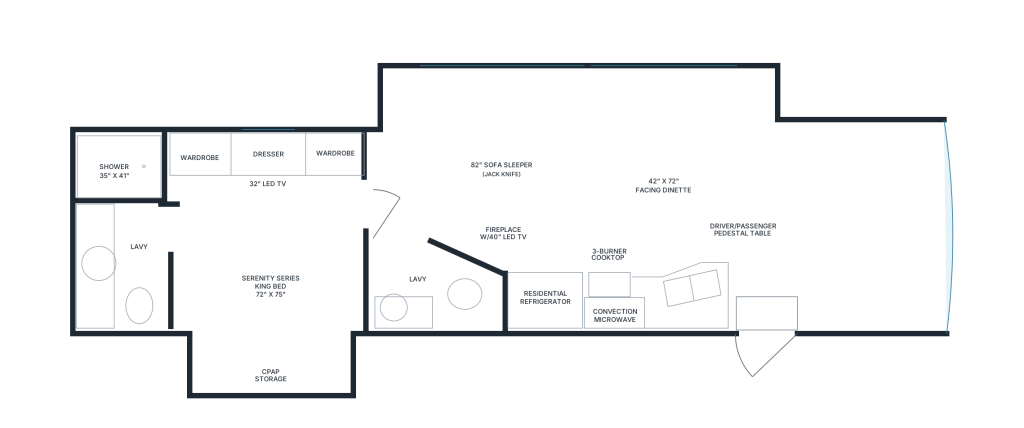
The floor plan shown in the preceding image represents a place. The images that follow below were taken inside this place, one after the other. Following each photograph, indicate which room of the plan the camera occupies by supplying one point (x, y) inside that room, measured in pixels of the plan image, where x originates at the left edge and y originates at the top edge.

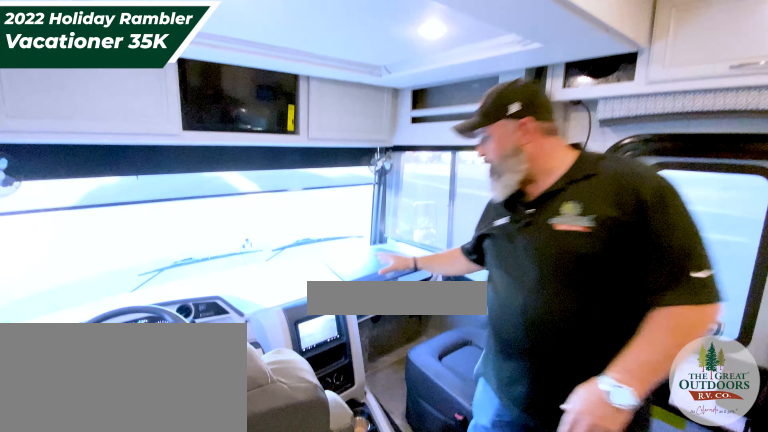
(795, 211)
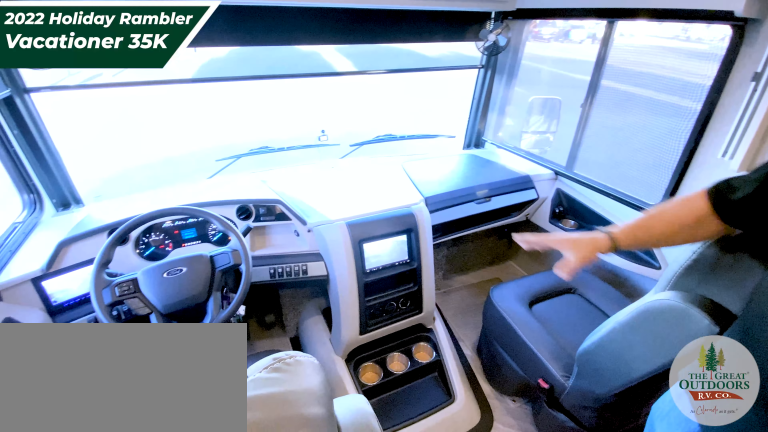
(884, 233)
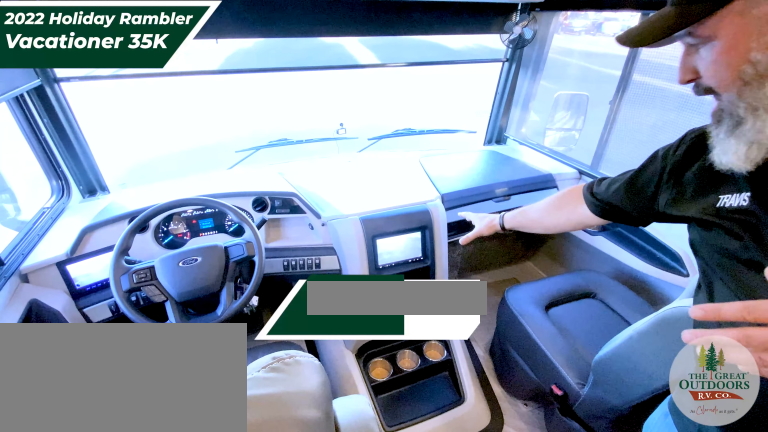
(884, 233)
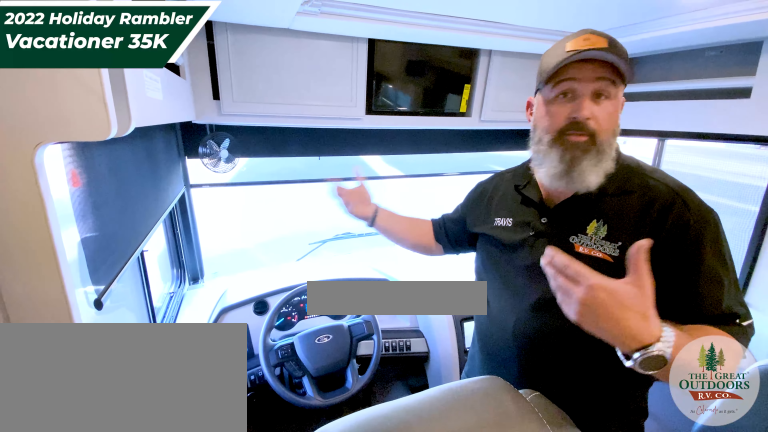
(881, 245)
